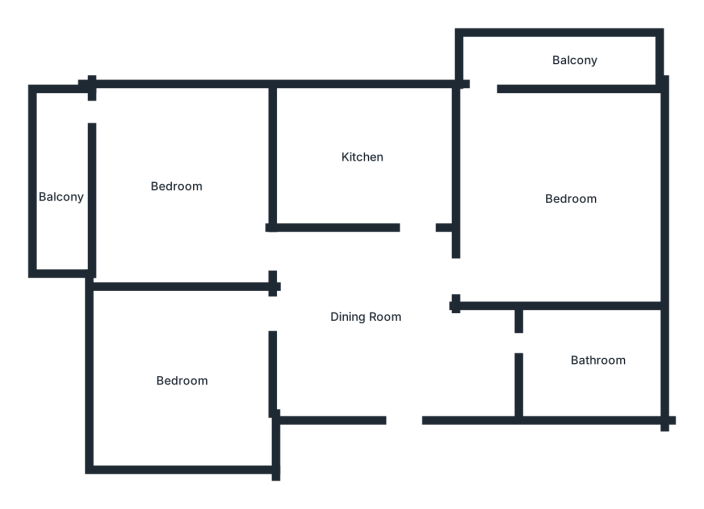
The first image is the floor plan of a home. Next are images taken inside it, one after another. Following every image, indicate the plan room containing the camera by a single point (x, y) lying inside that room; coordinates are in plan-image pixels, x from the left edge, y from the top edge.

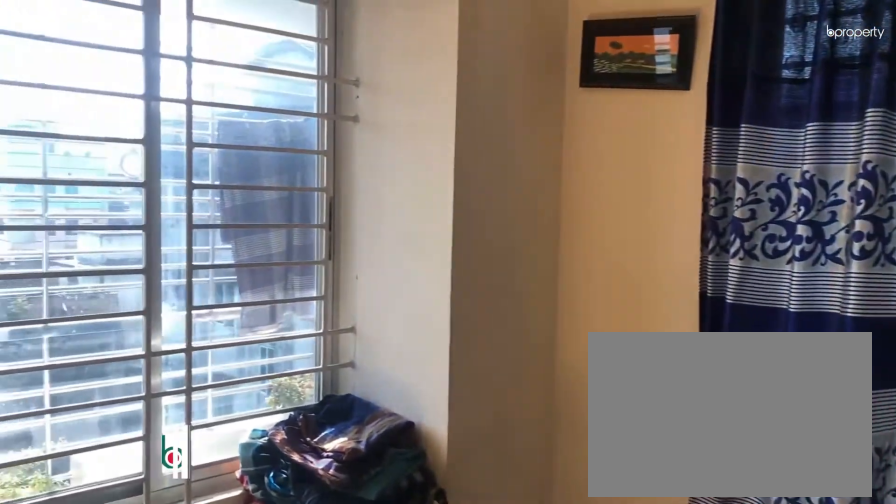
(561, 192)
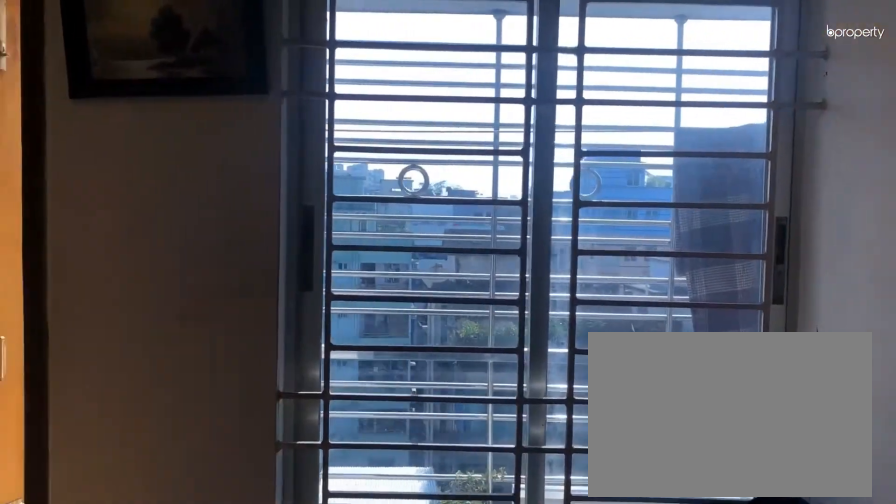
(561, 192)
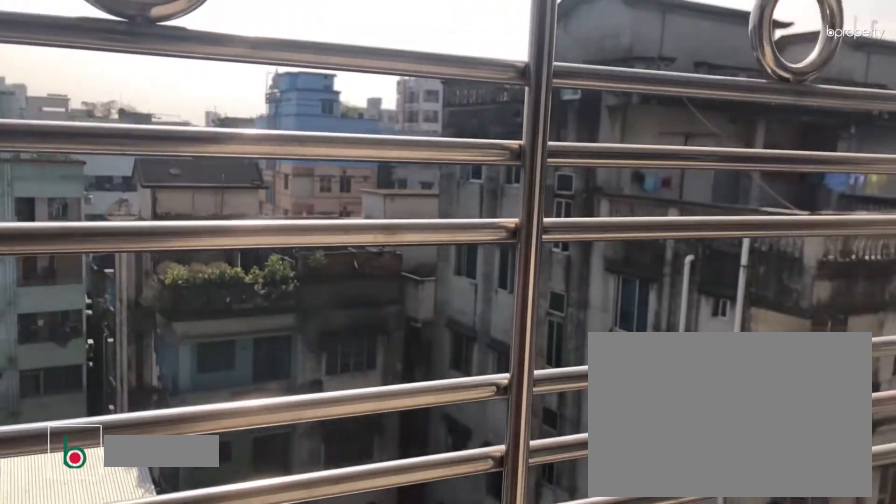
(569, 57)
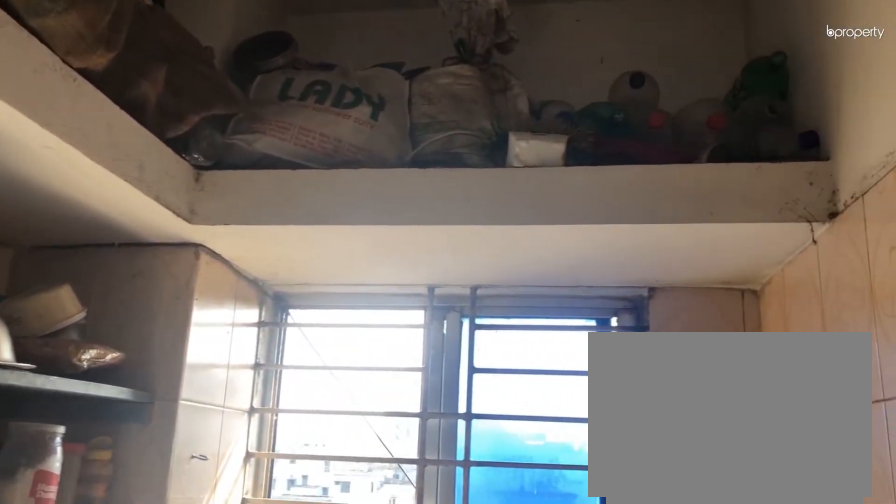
(351, 158)
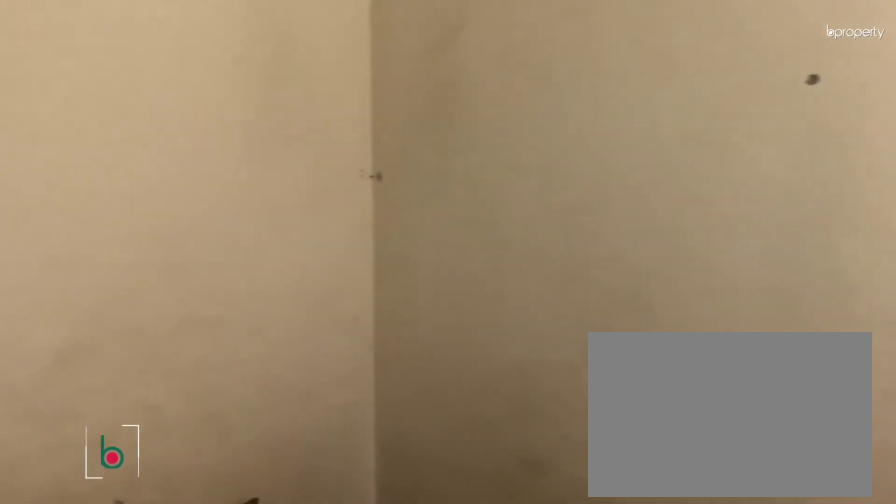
(181, 384)
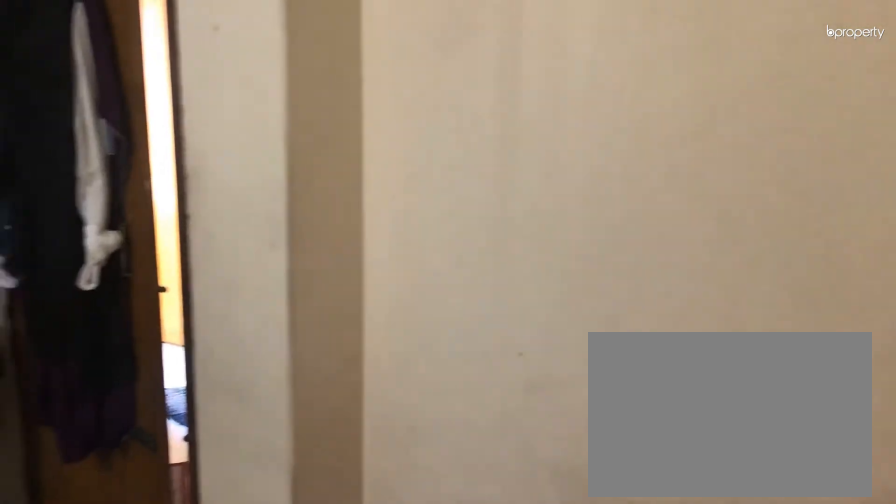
(181, 384)
